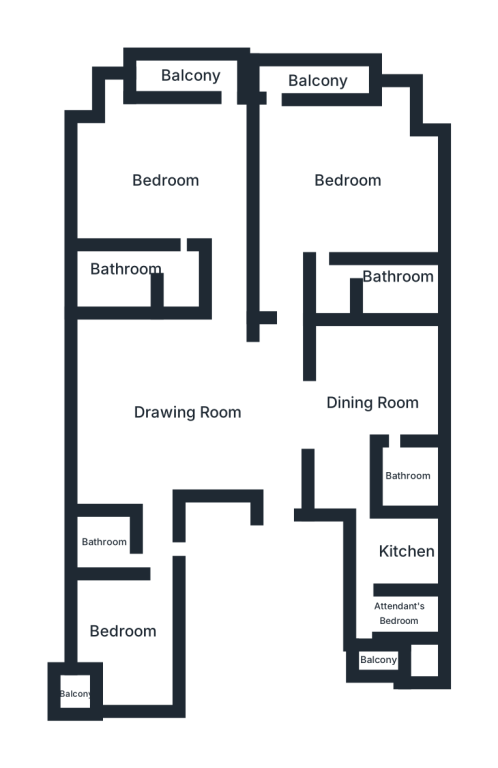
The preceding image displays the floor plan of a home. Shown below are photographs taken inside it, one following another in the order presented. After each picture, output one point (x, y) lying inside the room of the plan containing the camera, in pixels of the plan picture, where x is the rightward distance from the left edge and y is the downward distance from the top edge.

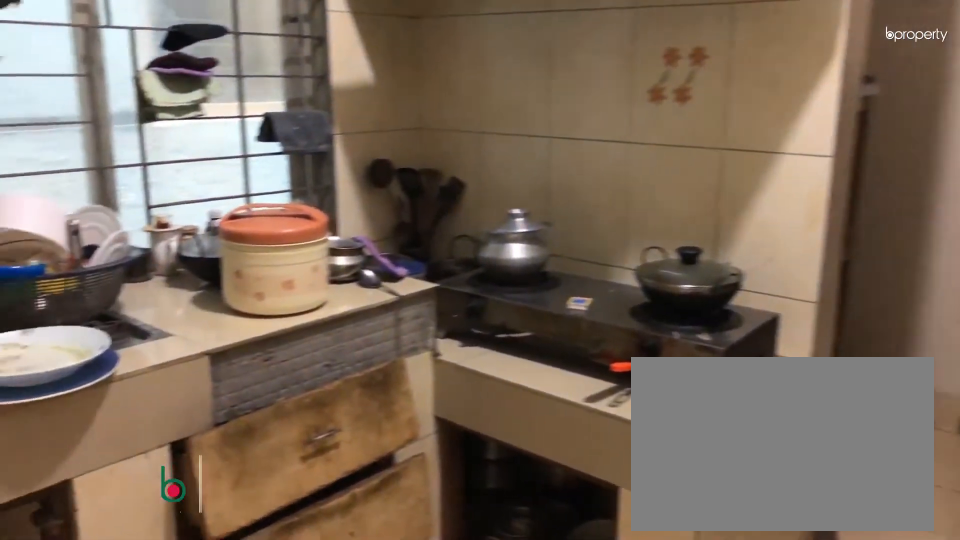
(397, 547)
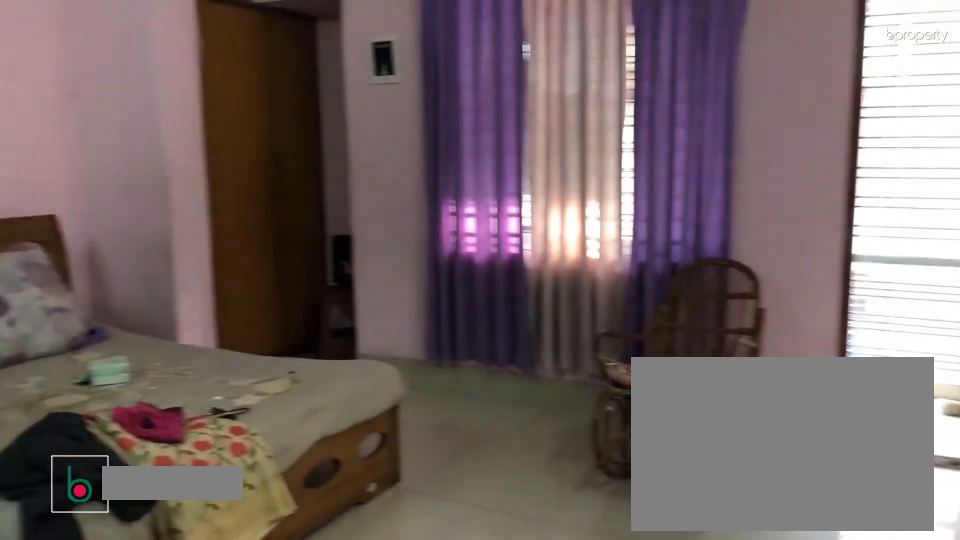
(167, 182)
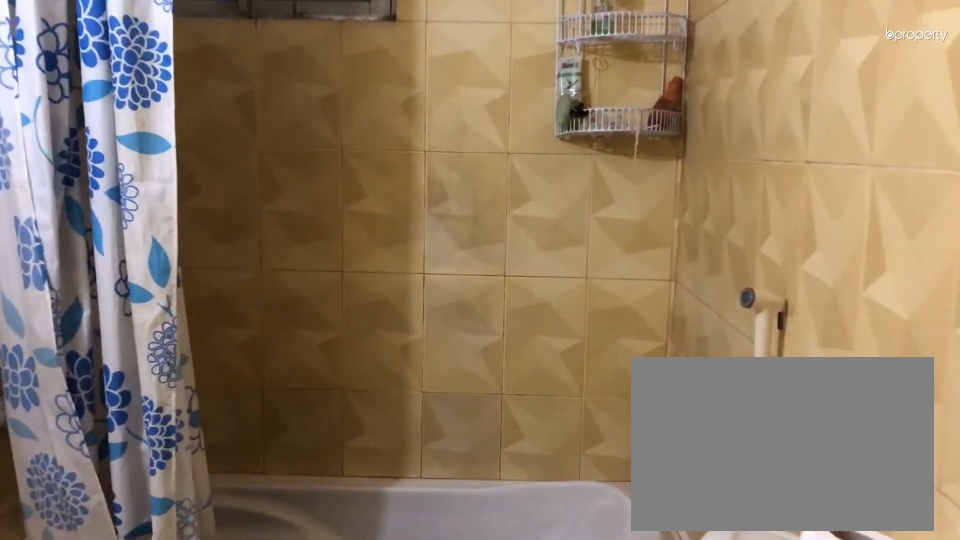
(127, 280)
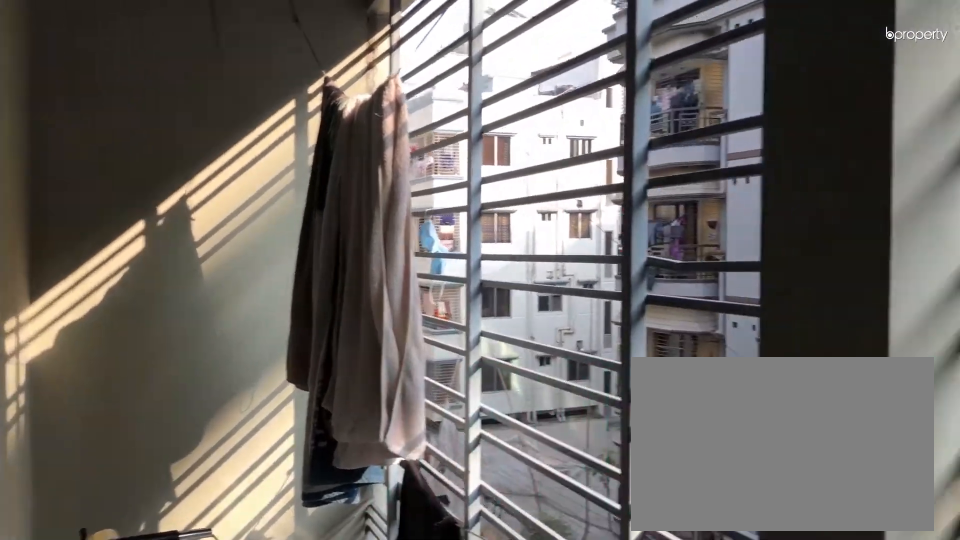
(194, 77)
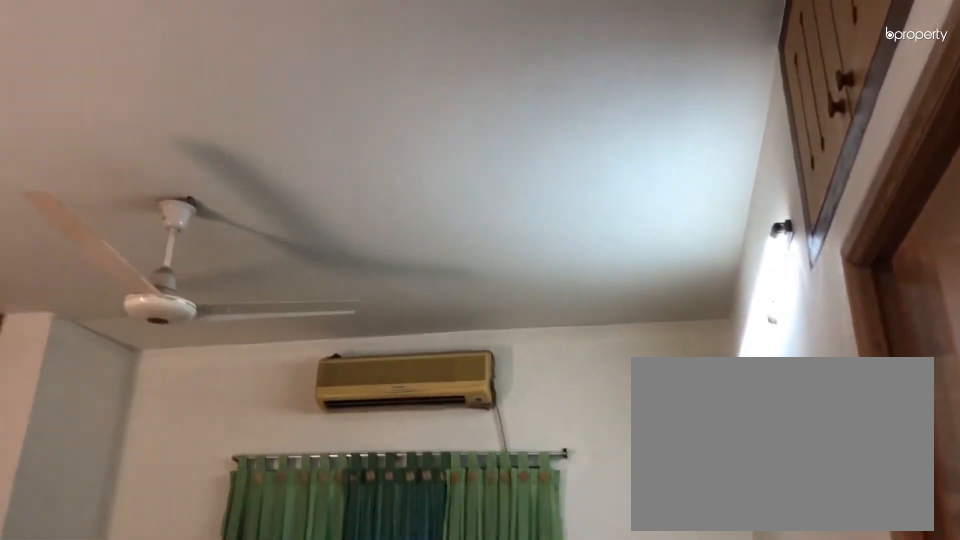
(348, 182)
